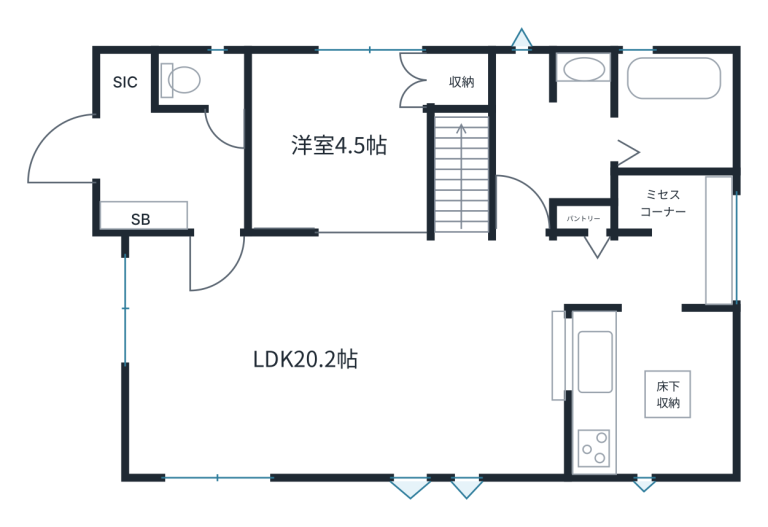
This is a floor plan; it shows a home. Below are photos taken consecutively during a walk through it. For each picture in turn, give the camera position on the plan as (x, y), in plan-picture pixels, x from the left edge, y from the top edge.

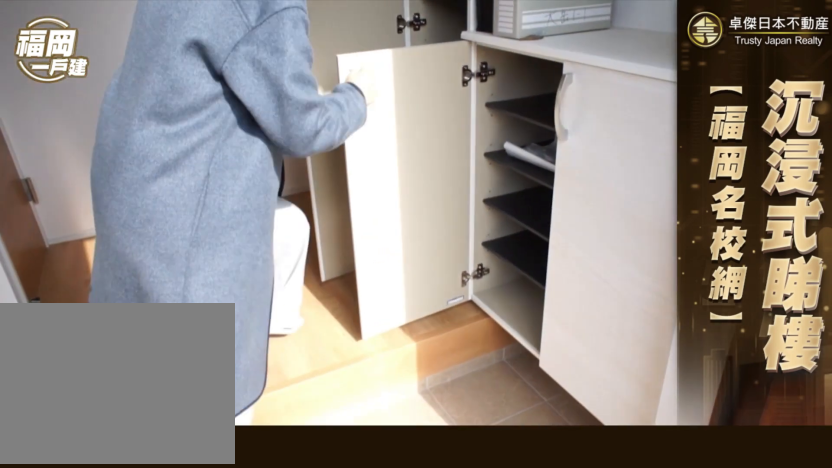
(142, 103)
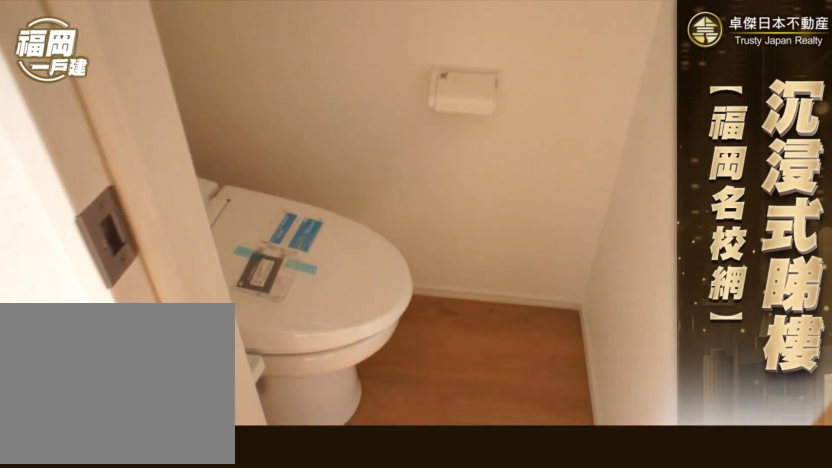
(197, 66)
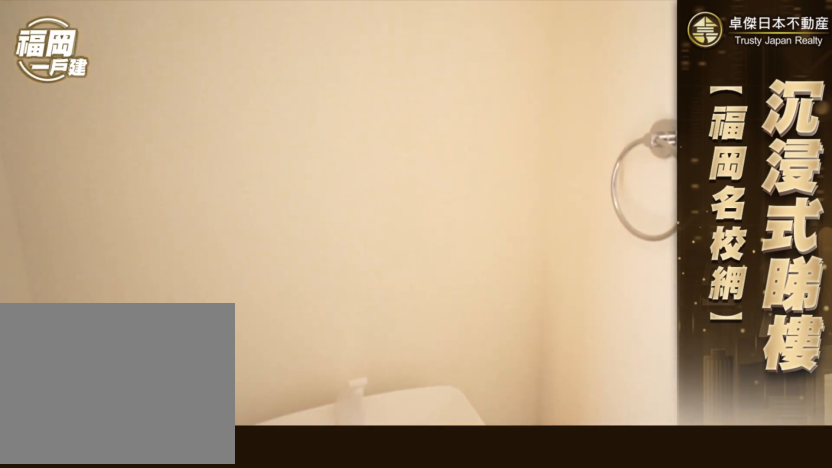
(189, 73)
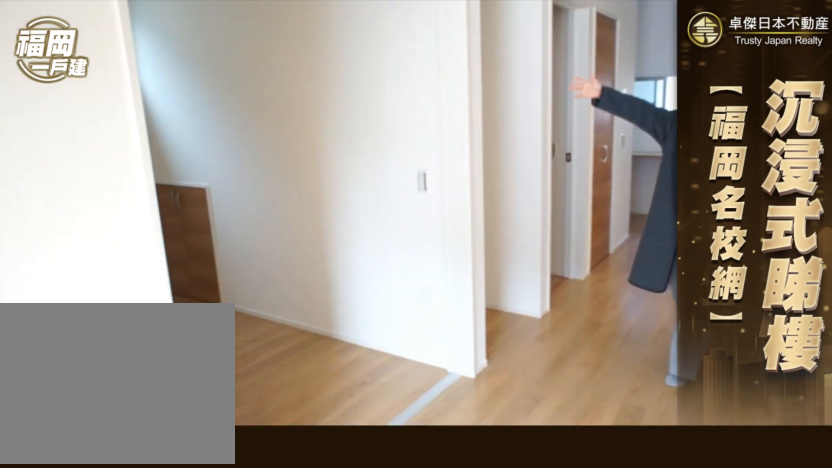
(363, 217)
